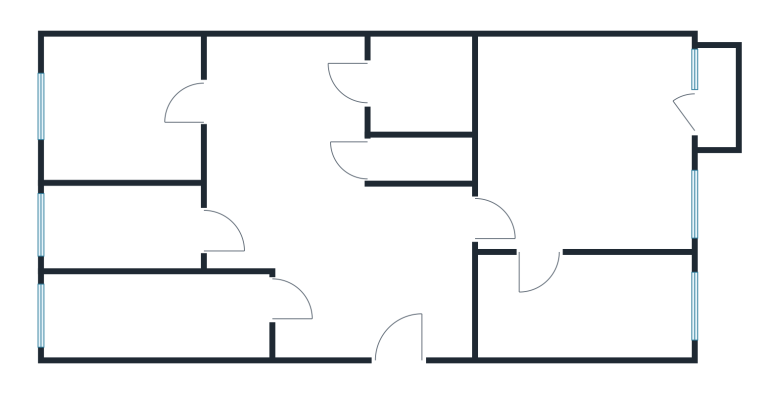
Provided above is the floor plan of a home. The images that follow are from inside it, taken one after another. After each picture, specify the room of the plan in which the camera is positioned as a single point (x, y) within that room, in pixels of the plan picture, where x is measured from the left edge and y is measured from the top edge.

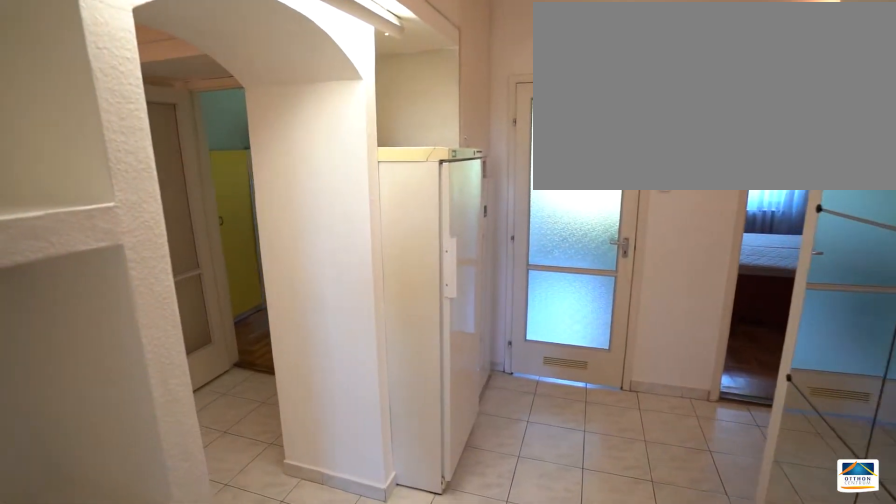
(352, 255)
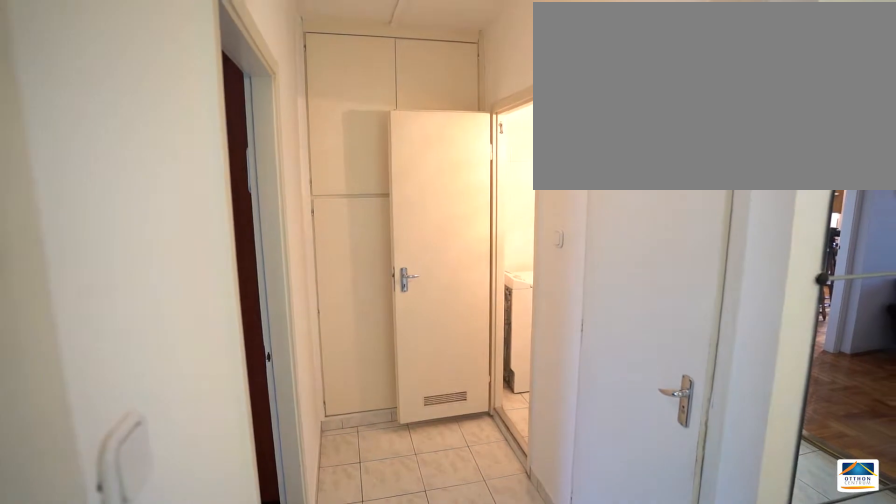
(352, 254)
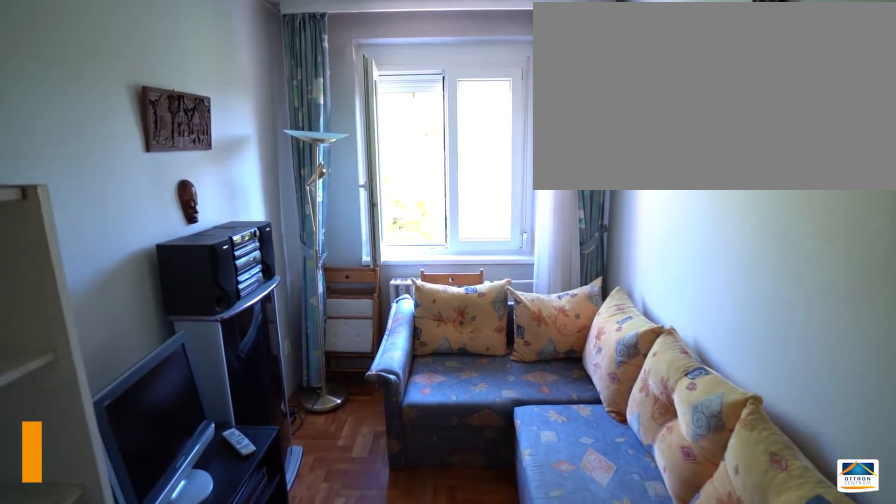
(141, 315)
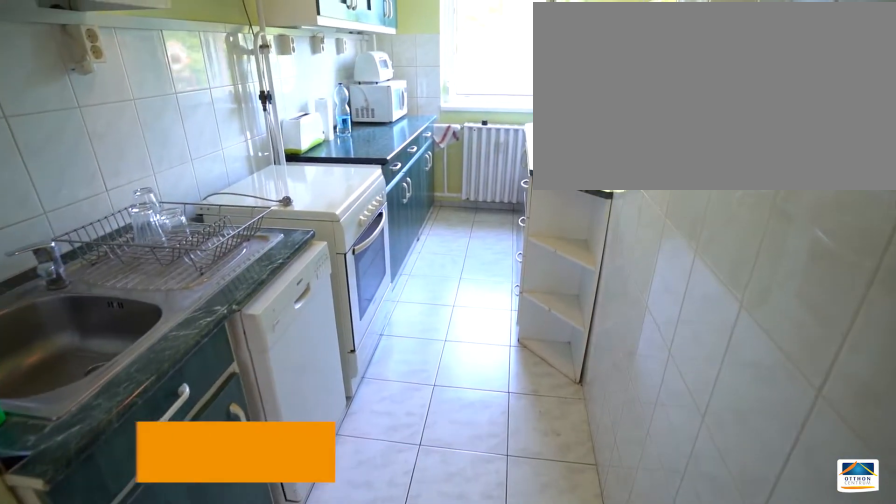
(130, 228)
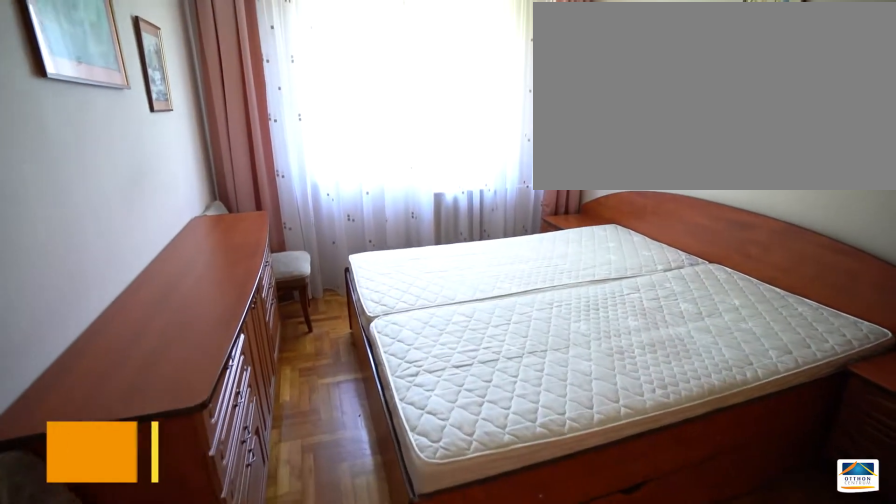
(112, 119)
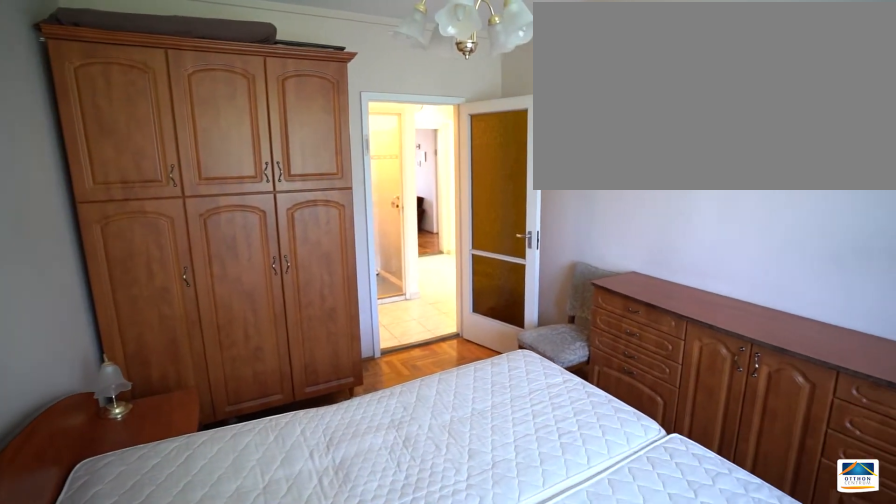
(112, 119)
